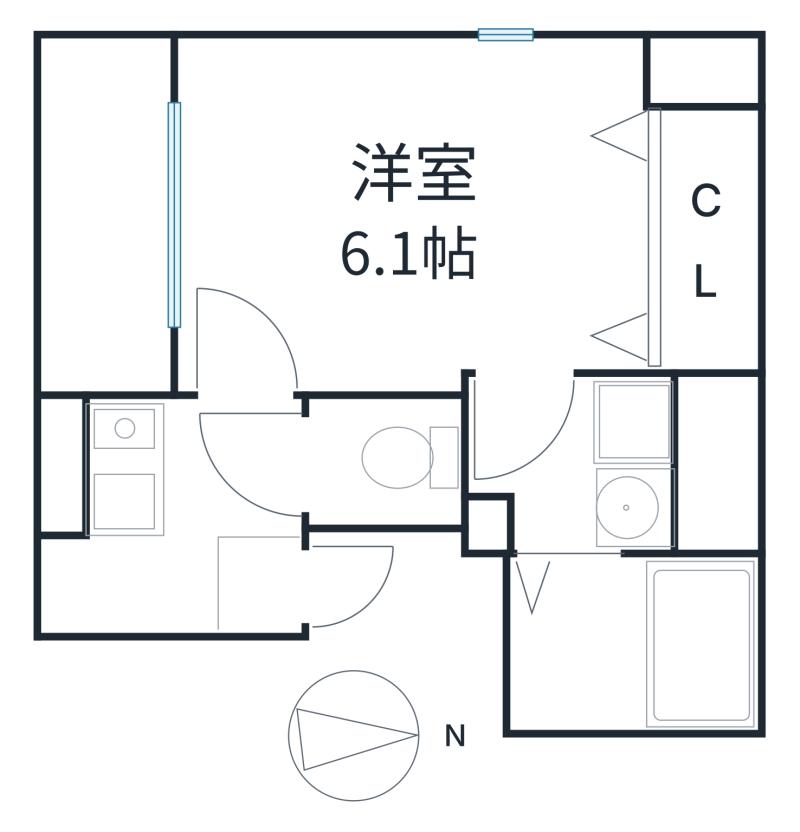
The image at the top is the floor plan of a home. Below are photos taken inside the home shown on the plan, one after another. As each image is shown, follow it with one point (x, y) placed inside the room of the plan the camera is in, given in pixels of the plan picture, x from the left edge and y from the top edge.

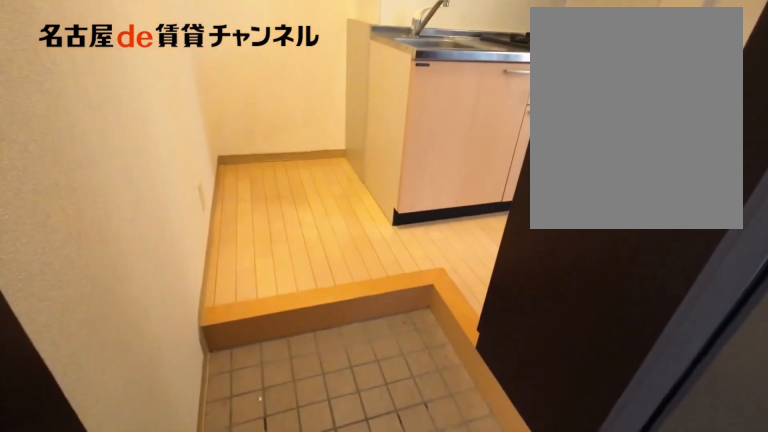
(263, 586)
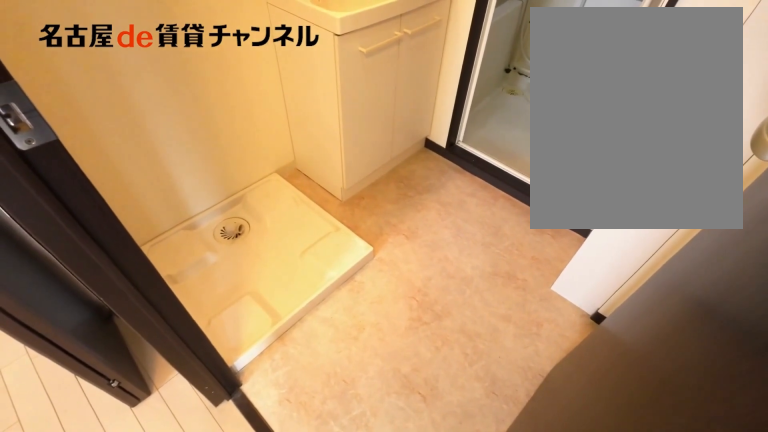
(574, 465)
